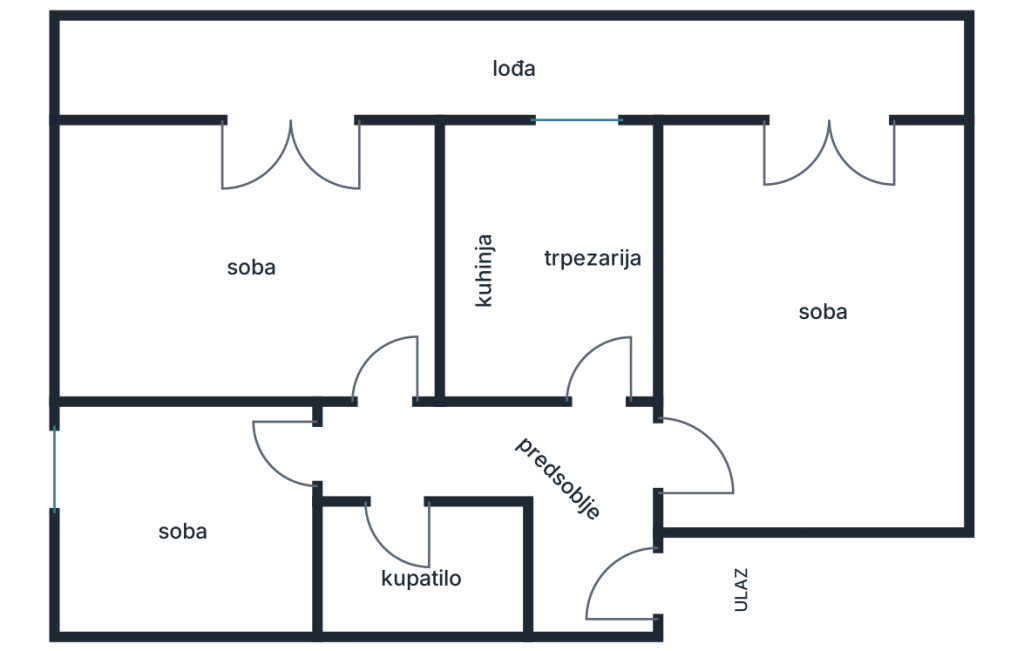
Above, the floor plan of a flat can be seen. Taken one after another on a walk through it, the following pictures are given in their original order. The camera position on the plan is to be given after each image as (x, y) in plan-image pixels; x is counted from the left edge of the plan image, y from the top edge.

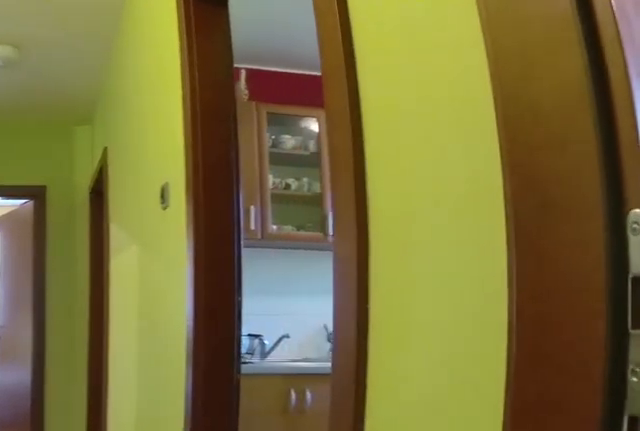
(738, 439)
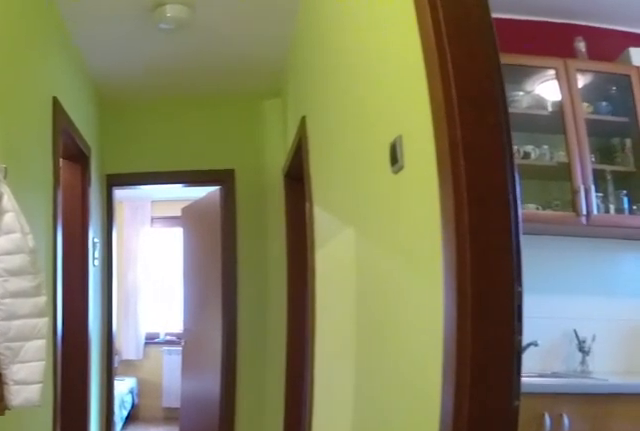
(643, 440)
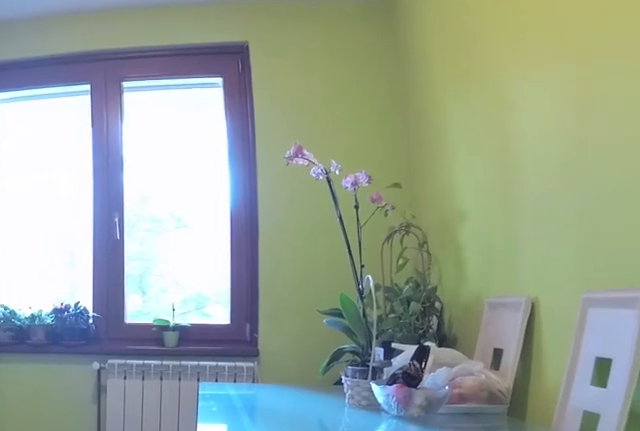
(629, 413)
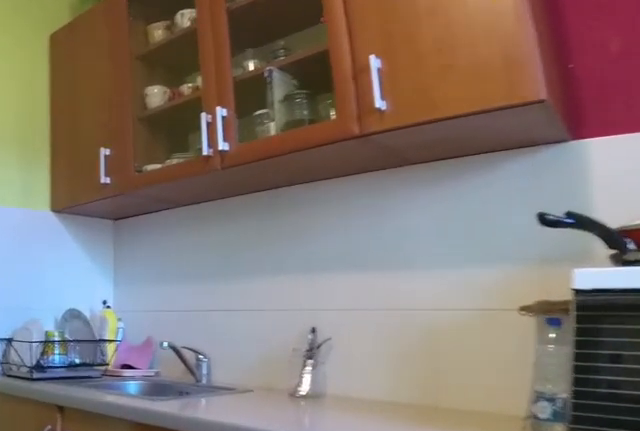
(601, 232)
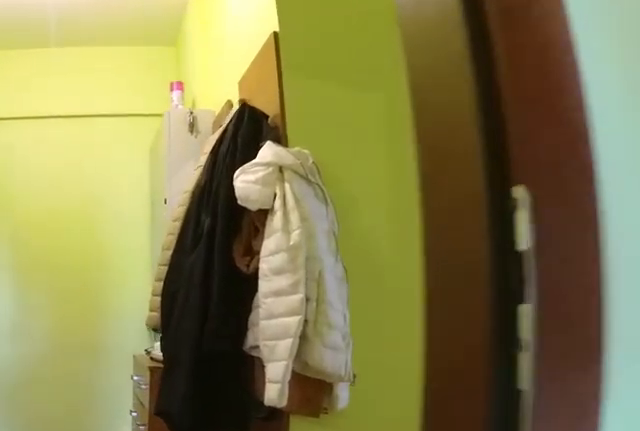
(601, 360)
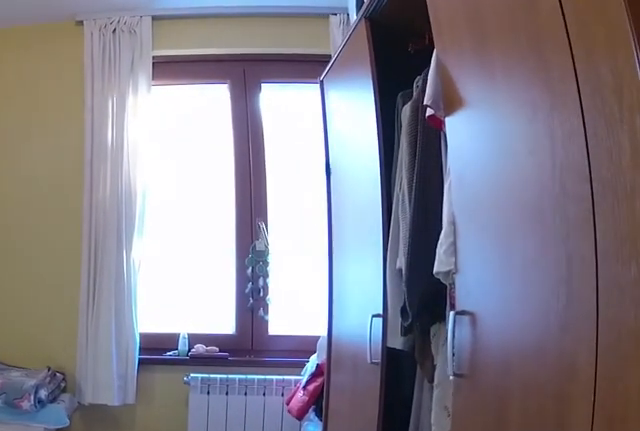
(322, 452)
